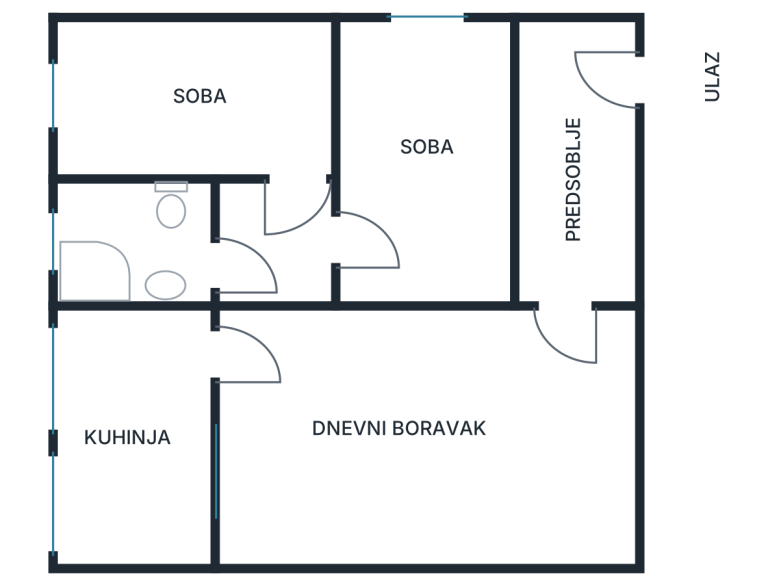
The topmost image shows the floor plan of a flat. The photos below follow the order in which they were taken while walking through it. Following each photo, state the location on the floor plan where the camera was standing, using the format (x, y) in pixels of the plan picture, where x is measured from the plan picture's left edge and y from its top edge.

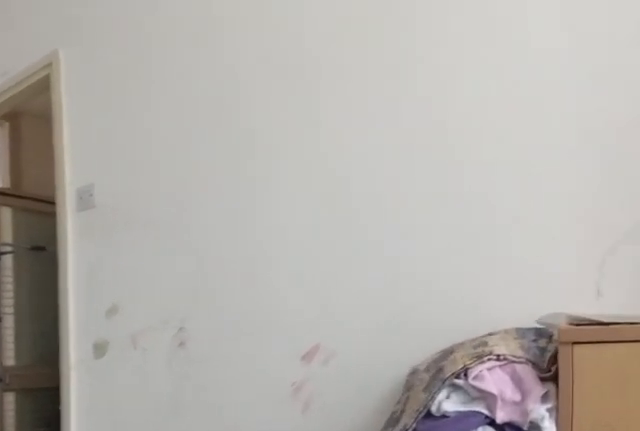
(88, 73)
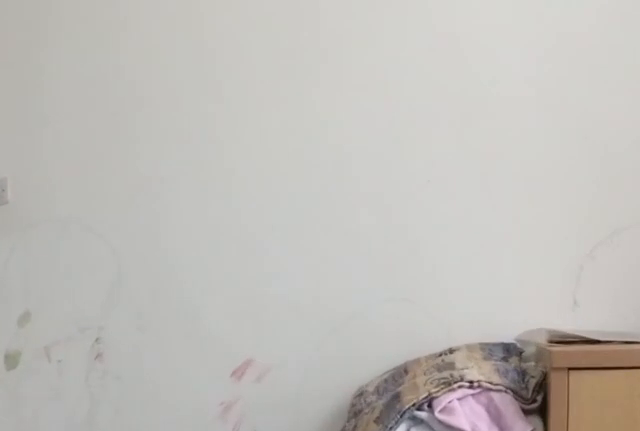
(116, 80)
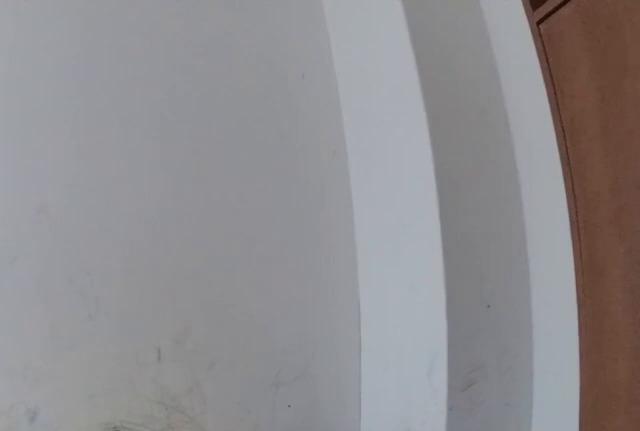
(352, 229)
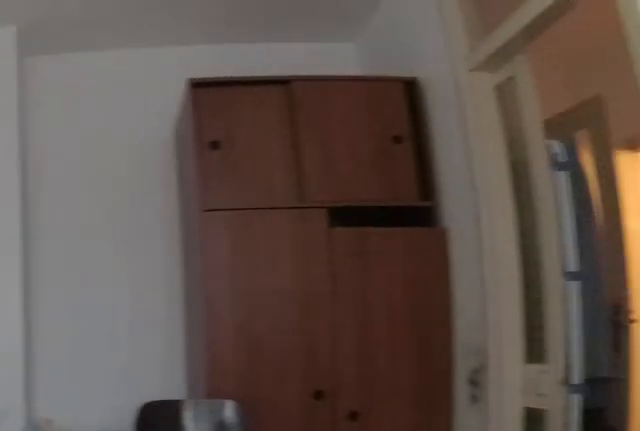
(393, 66)
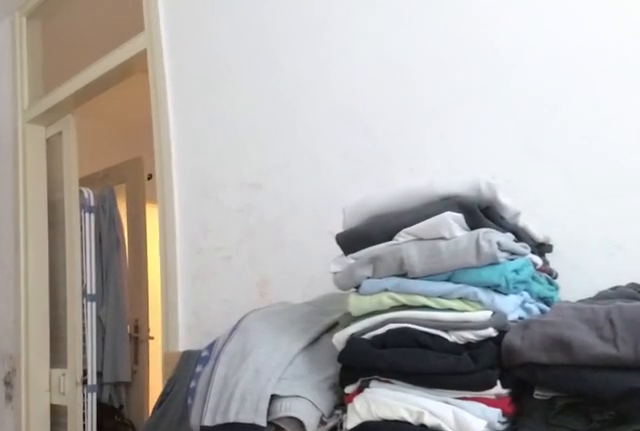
(427, 53)
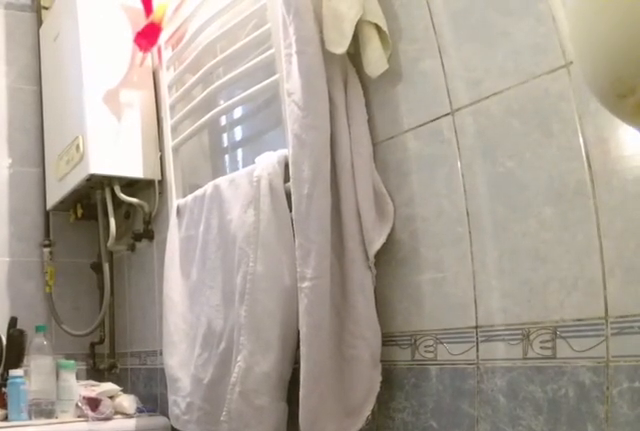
(230, 253)
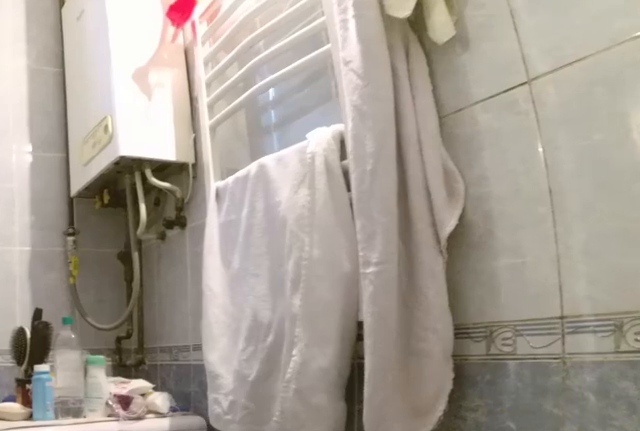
(230, 253)
